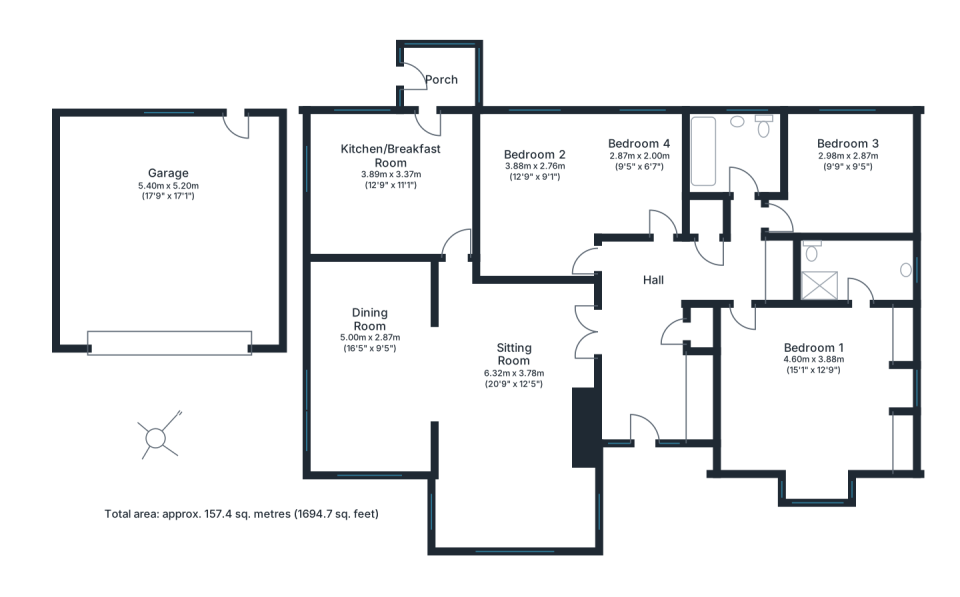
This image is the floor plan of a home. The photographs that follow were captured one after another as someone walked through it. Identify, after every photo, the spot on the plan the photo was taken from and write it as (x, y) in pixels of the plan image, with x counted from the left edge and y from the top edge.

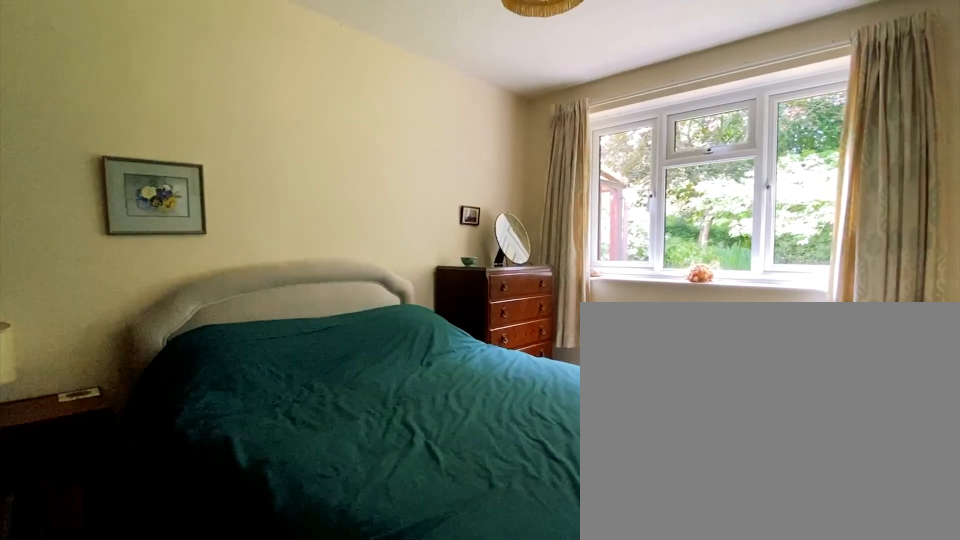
(553, 234)
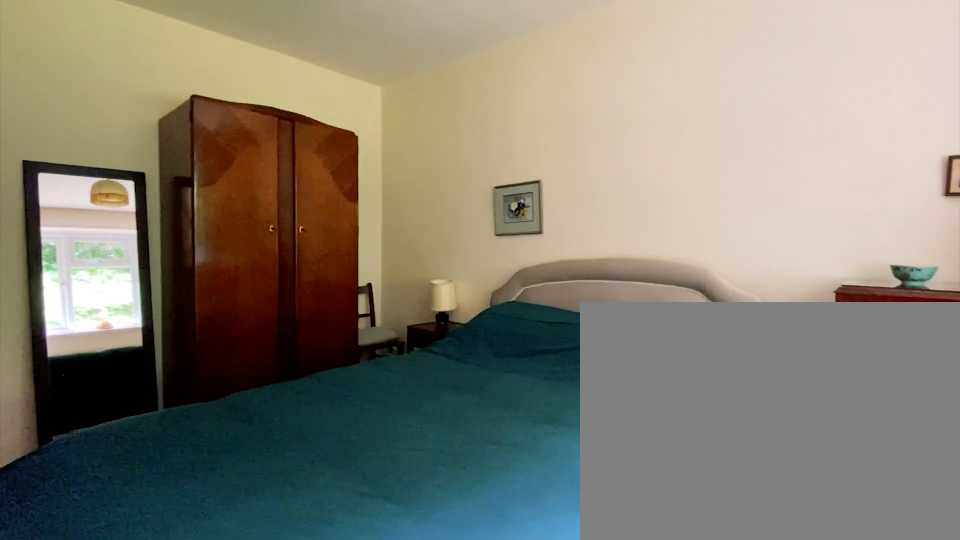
(534, 224)
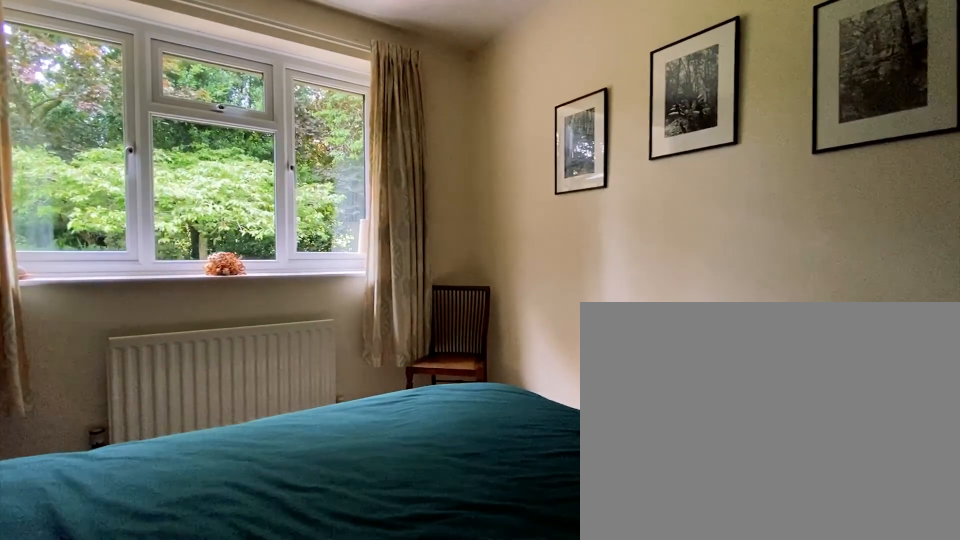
(534, 223)
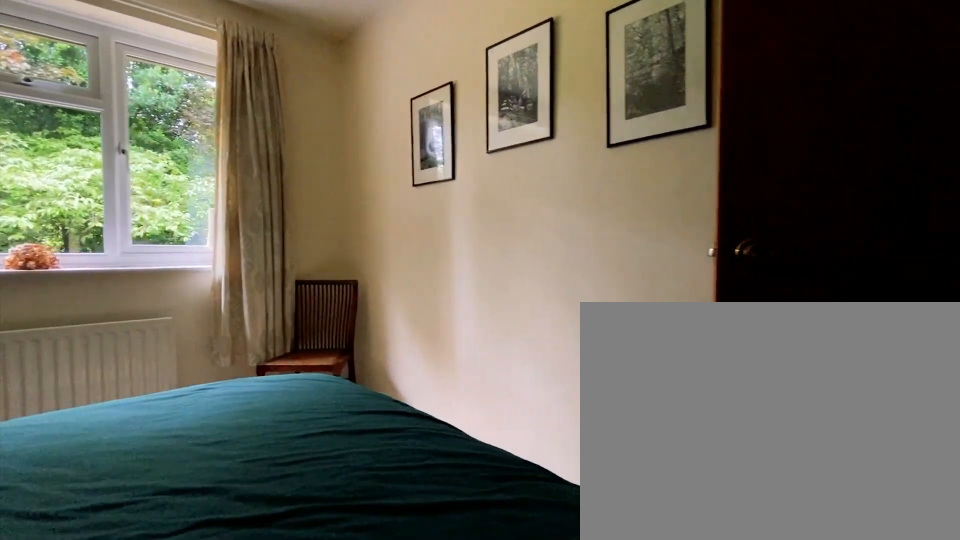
(550, 234)
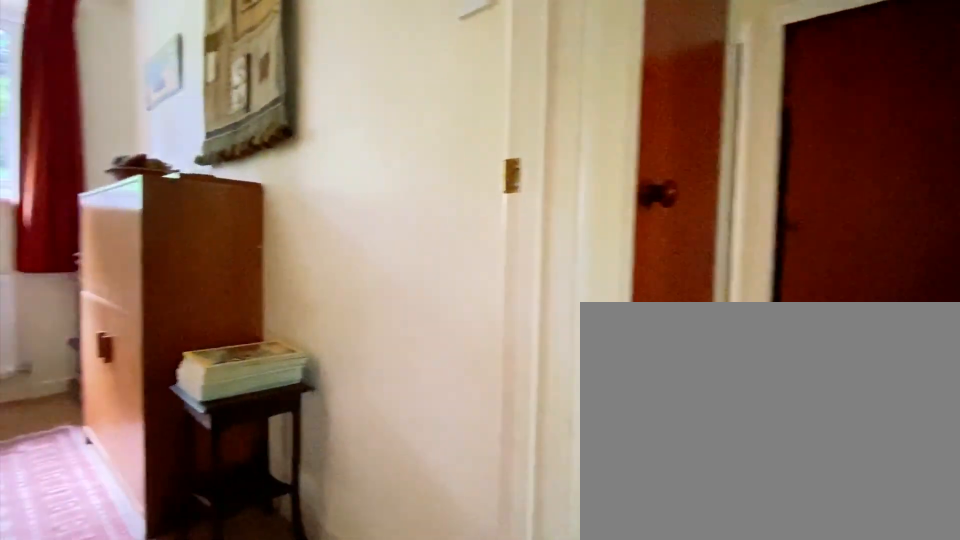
(651, 261)
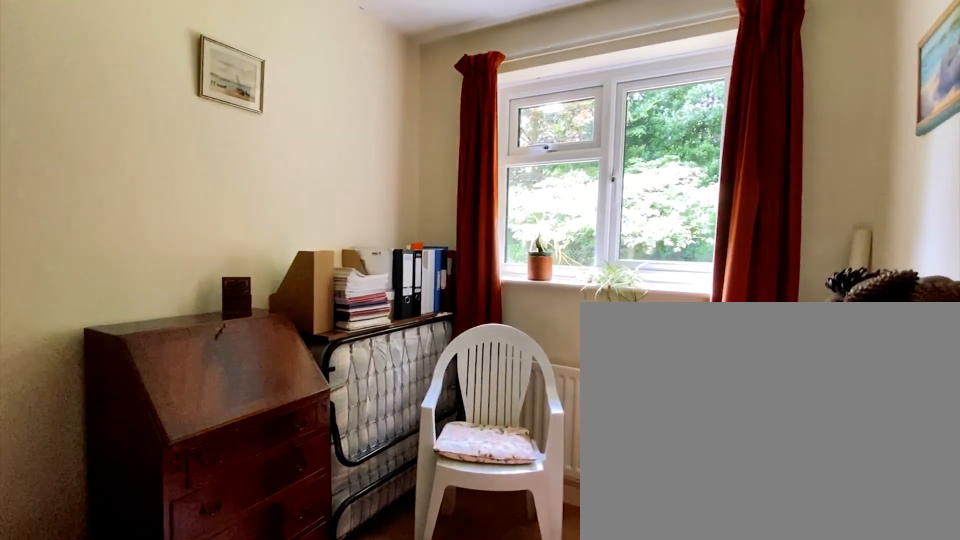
(639, 191)
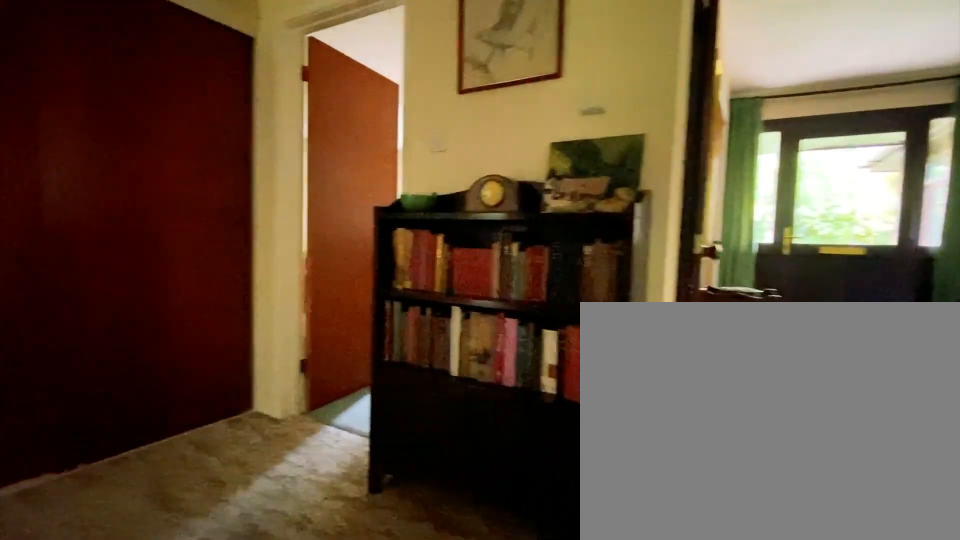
(658, 252)
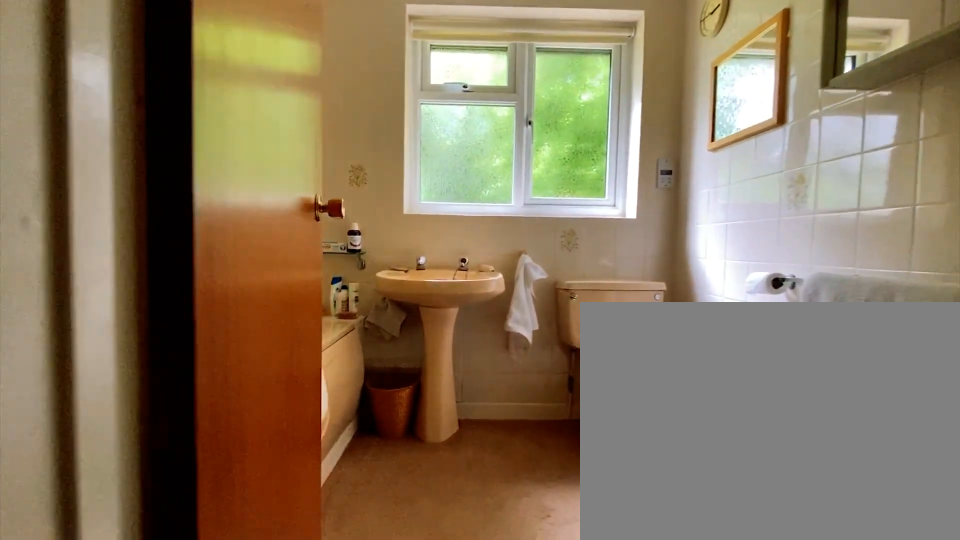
(745, 207)
